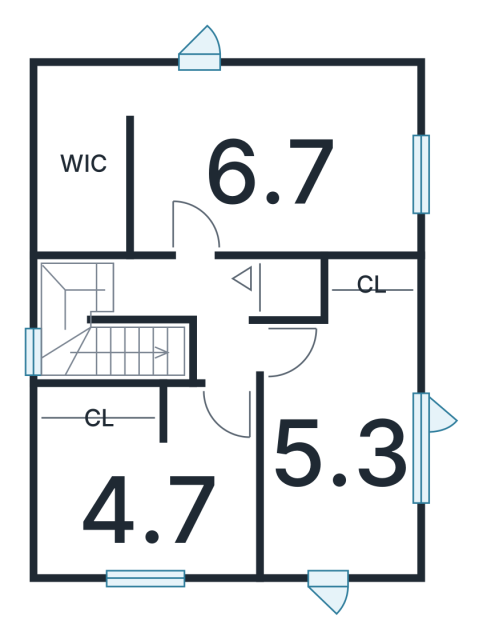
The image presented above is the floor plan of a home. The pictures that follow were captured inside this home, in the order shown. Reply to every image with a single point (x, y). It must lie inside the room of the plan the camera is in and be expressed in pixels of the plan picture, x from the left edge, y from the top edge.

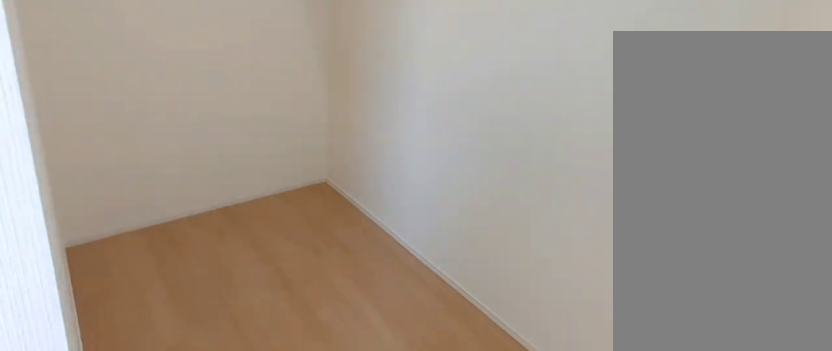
(86, 175)
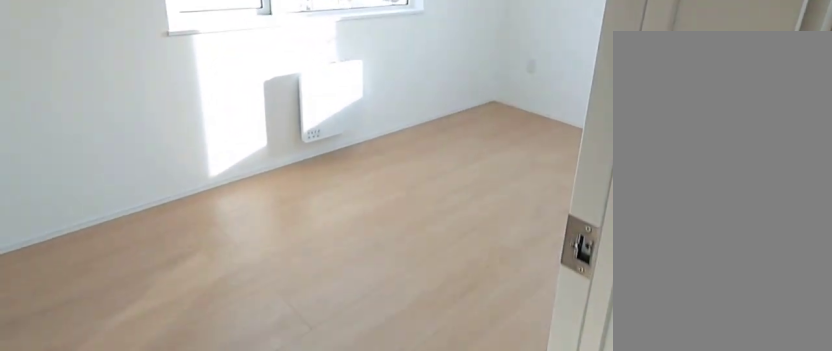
(342, 452)
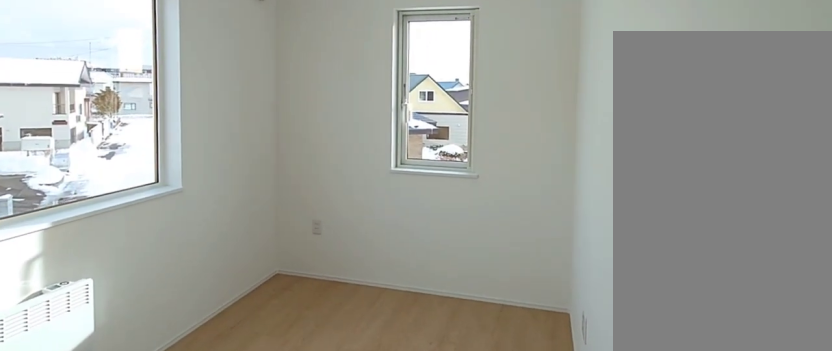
(342, 452)
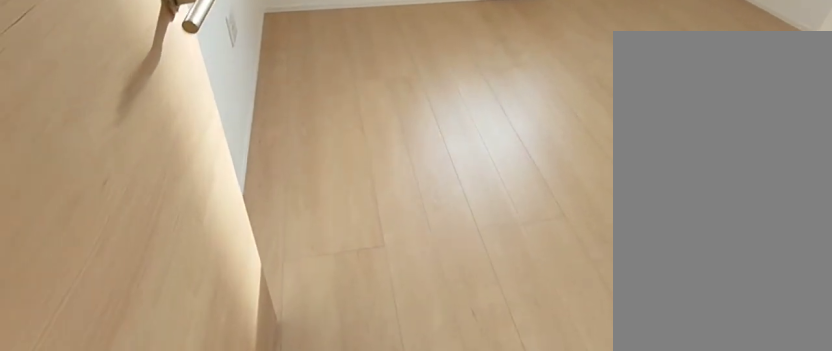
(149, 522)
